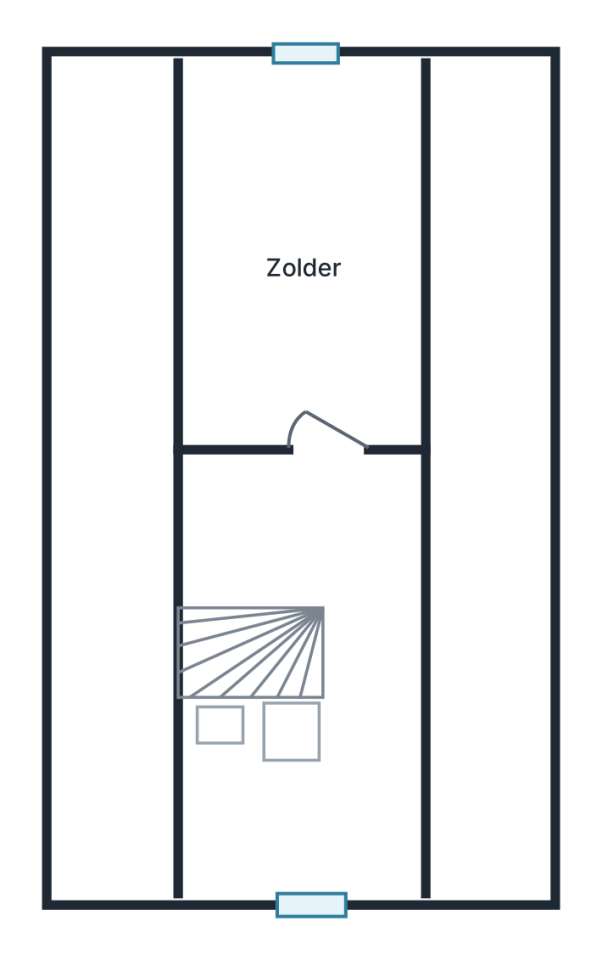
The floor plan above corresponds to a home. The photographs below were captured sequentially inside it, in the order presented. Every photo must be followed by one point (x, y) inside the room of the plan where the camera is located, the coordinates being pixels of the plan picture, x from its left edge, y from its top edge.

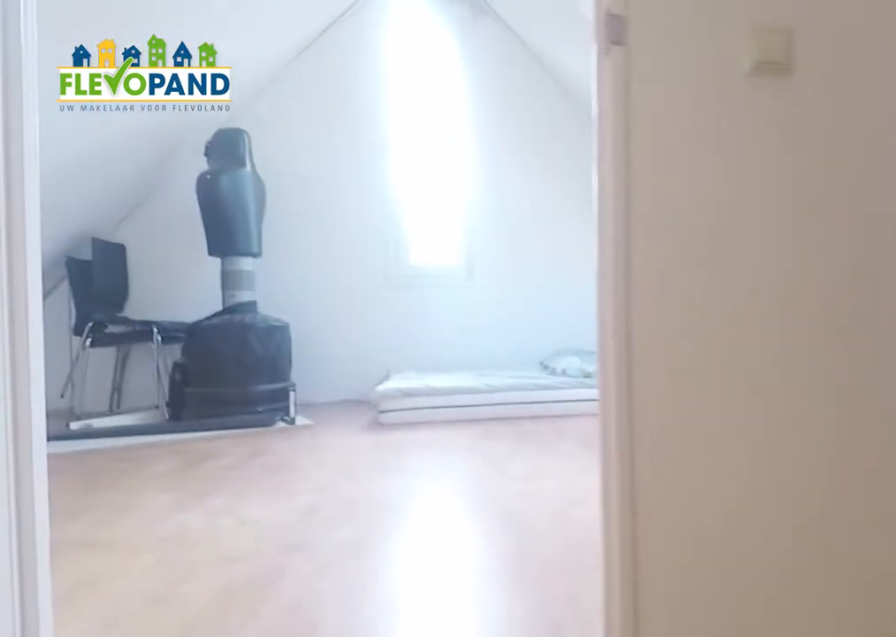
(308, 687)
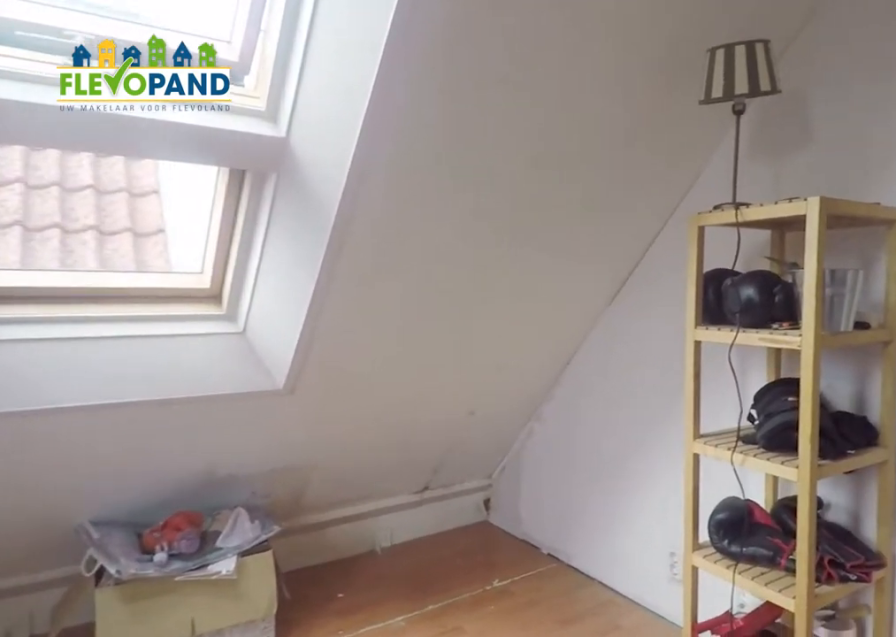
(303, 257)
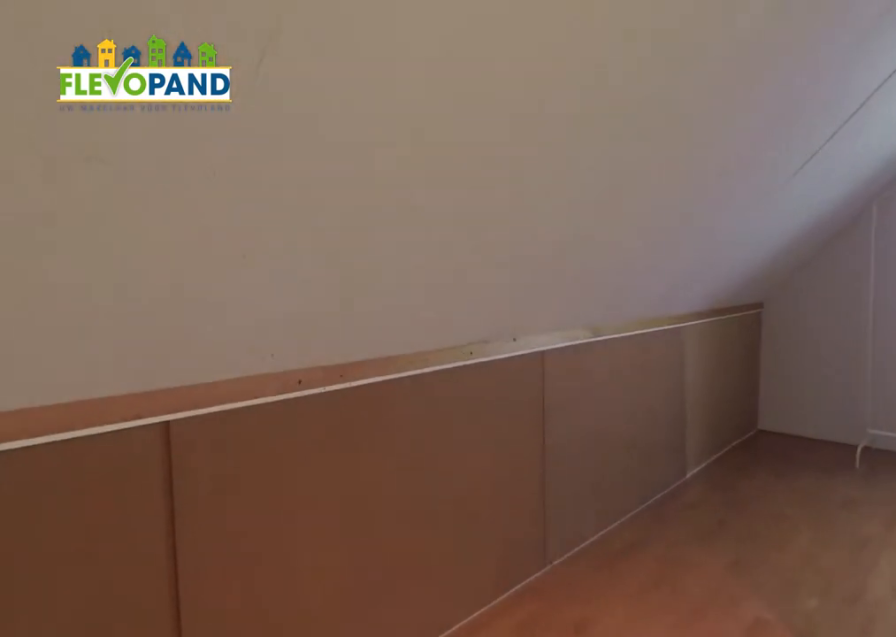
(311, 678)
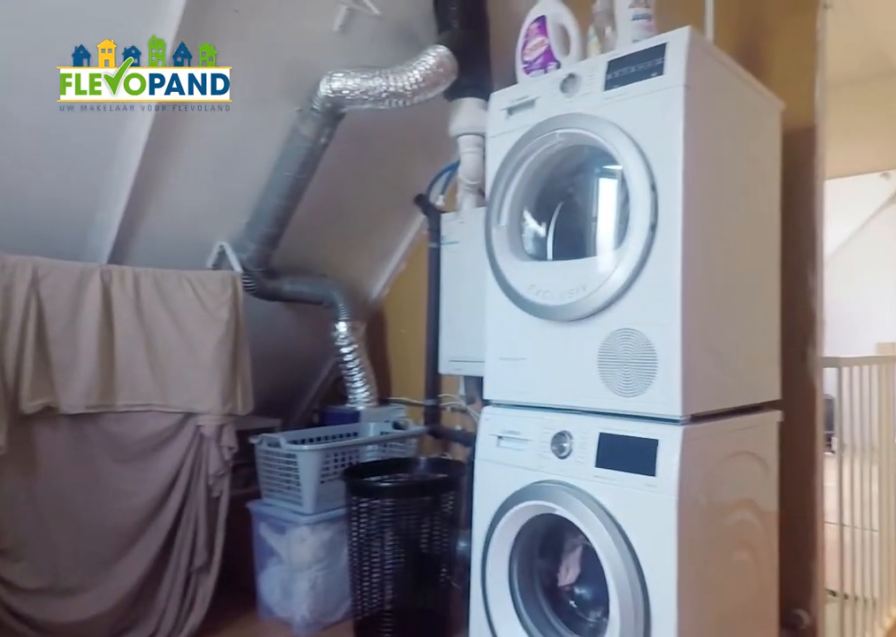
(308, 681)
